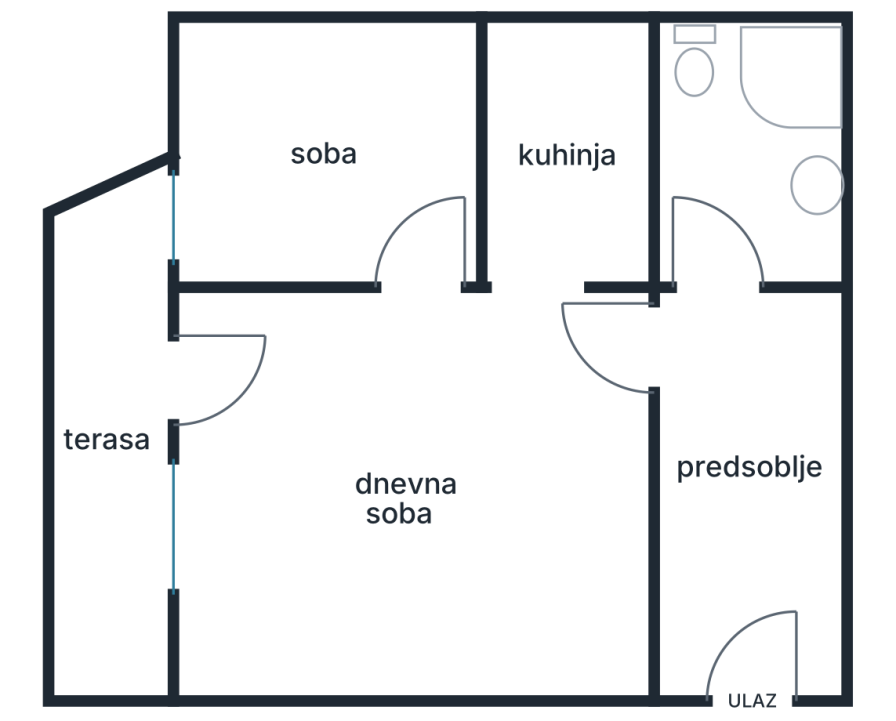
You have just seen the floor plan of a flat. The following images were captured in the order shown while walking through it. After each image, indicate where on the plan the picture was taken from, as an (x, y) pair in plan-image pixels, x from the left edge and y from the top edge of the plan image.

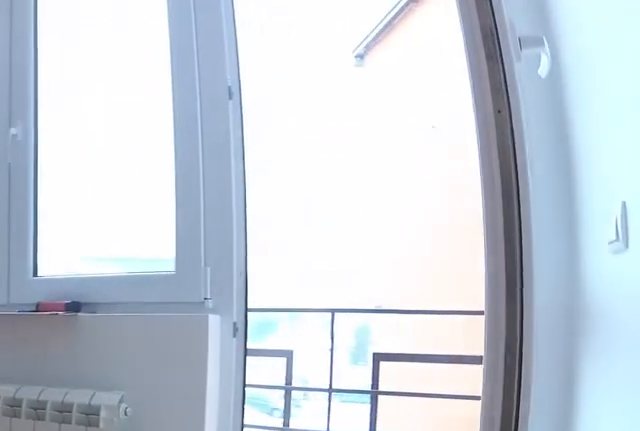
(346, 335)
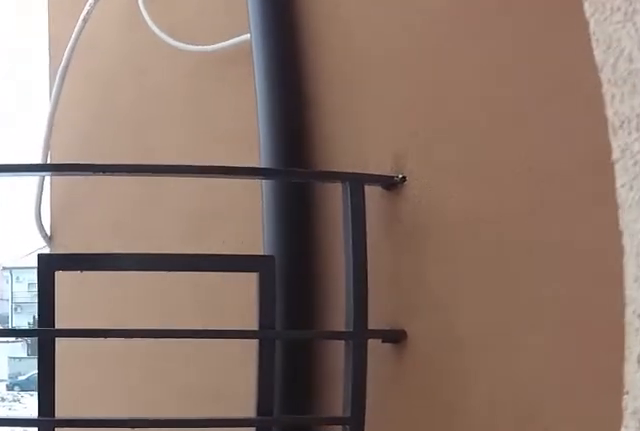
(206, 368)
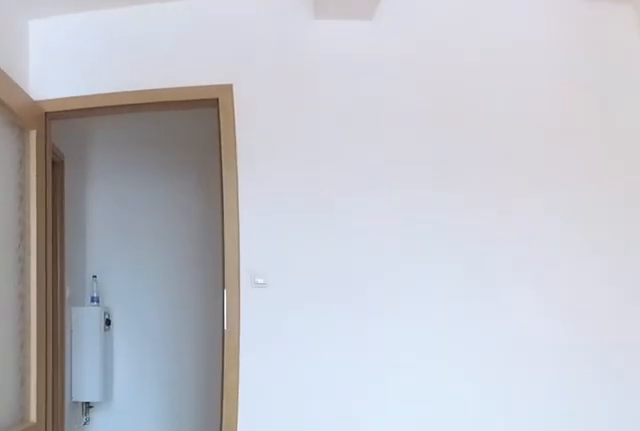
(306, 372)
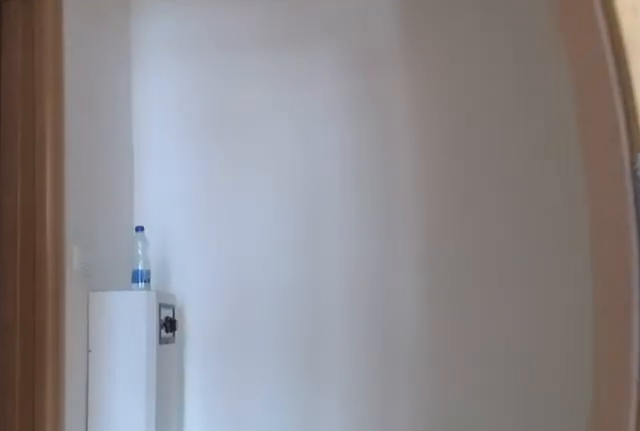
(542, 371)
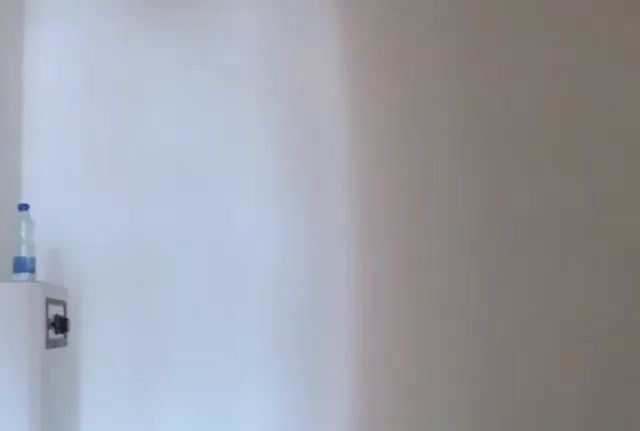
(585, 371)
